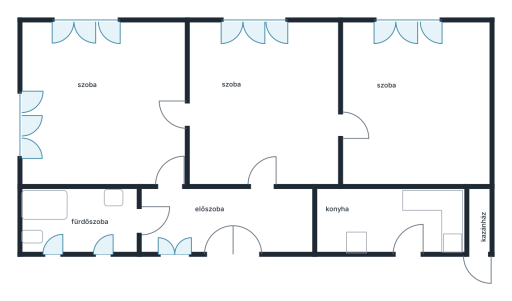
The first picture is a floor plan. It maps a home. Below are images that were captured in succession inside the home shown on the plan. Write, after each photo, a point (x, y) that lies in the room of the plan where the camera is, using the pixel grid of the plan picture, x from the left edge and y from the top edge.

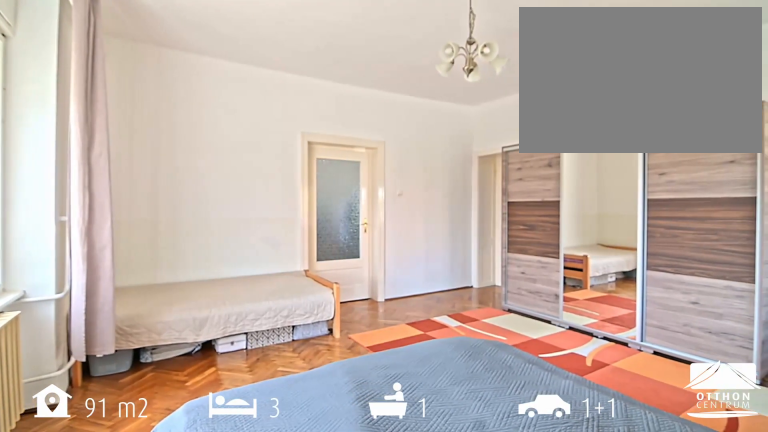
(104, 108)
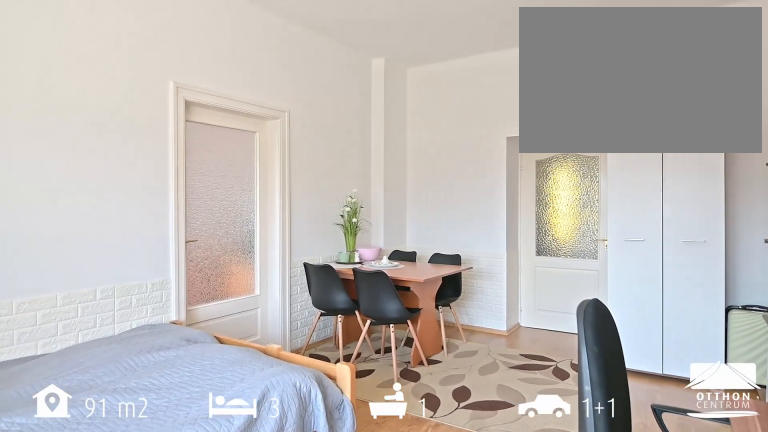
(259, 110)
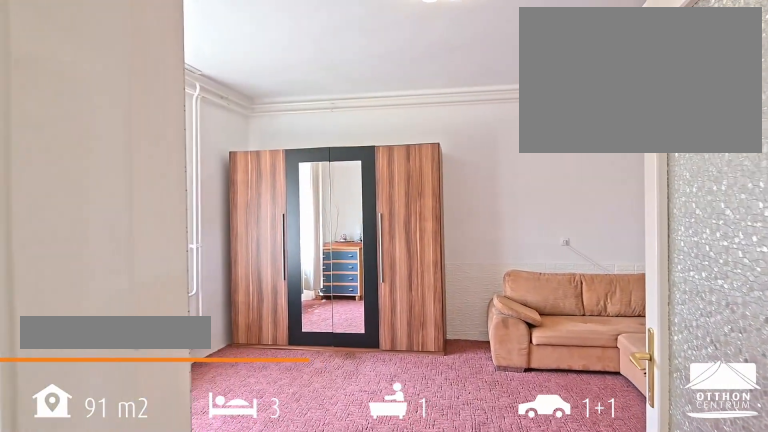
(418, 105)
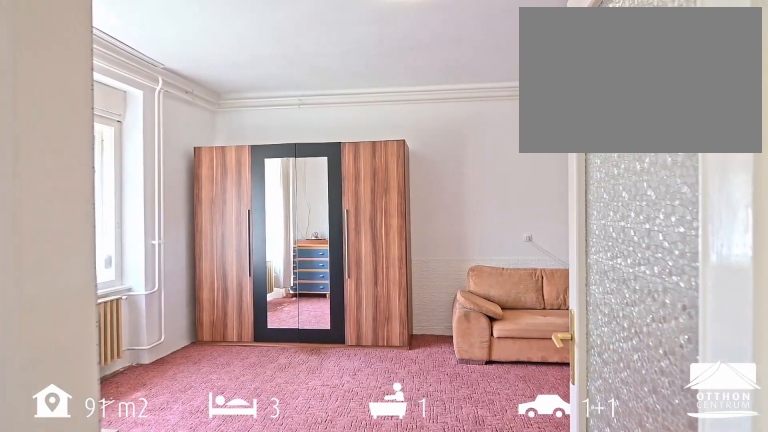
(418, 105)
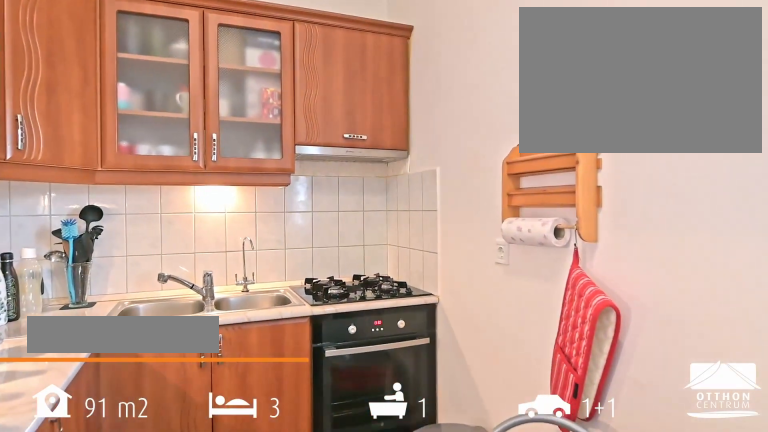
(386, 223)
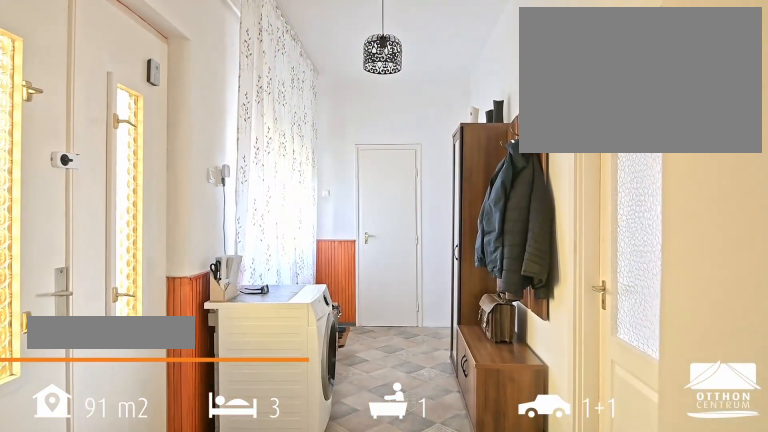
(222, 218)
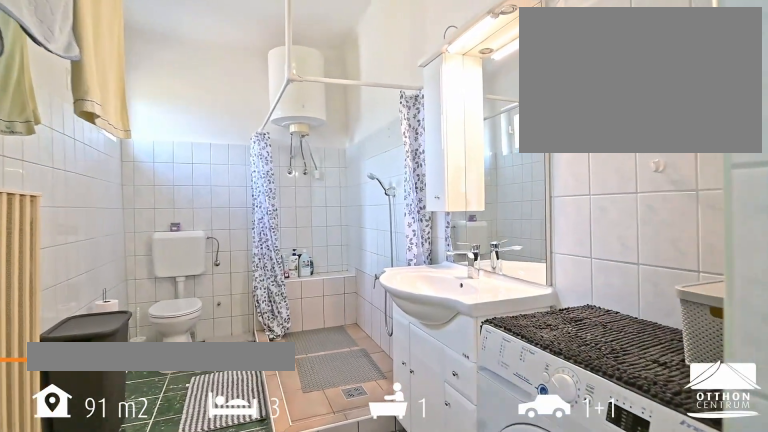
(93, 223)
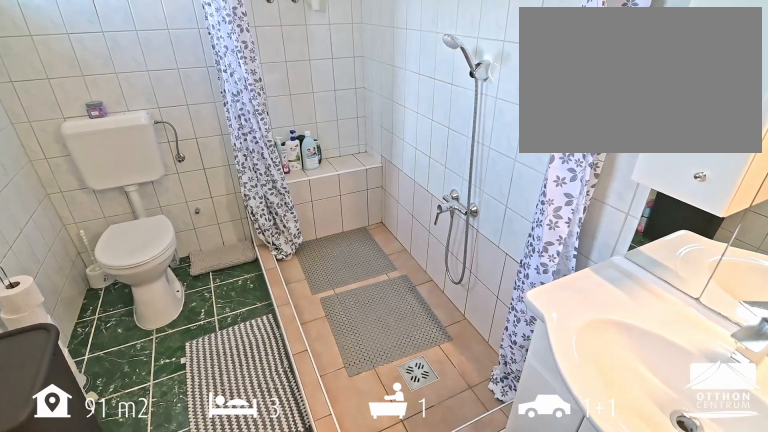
(93, 223)
